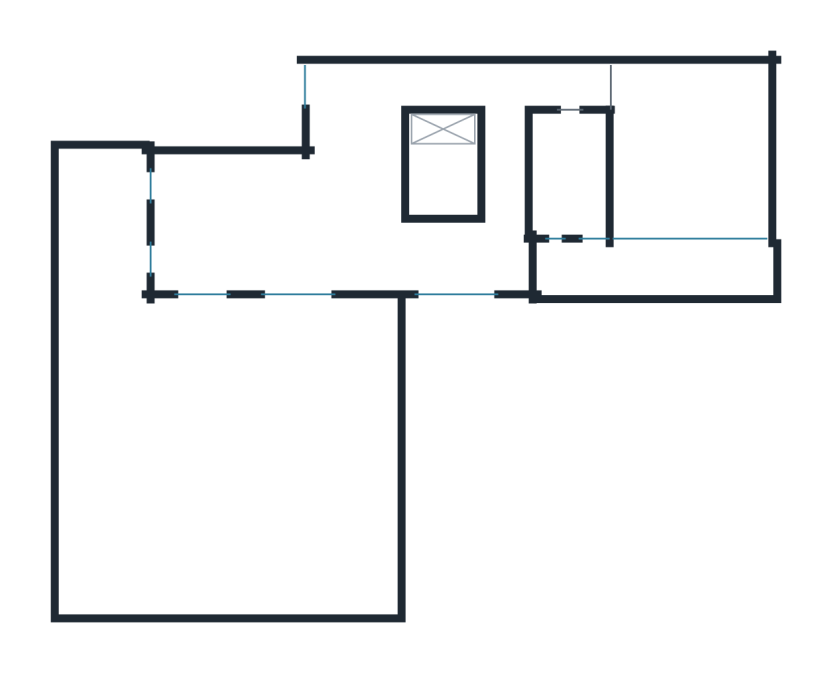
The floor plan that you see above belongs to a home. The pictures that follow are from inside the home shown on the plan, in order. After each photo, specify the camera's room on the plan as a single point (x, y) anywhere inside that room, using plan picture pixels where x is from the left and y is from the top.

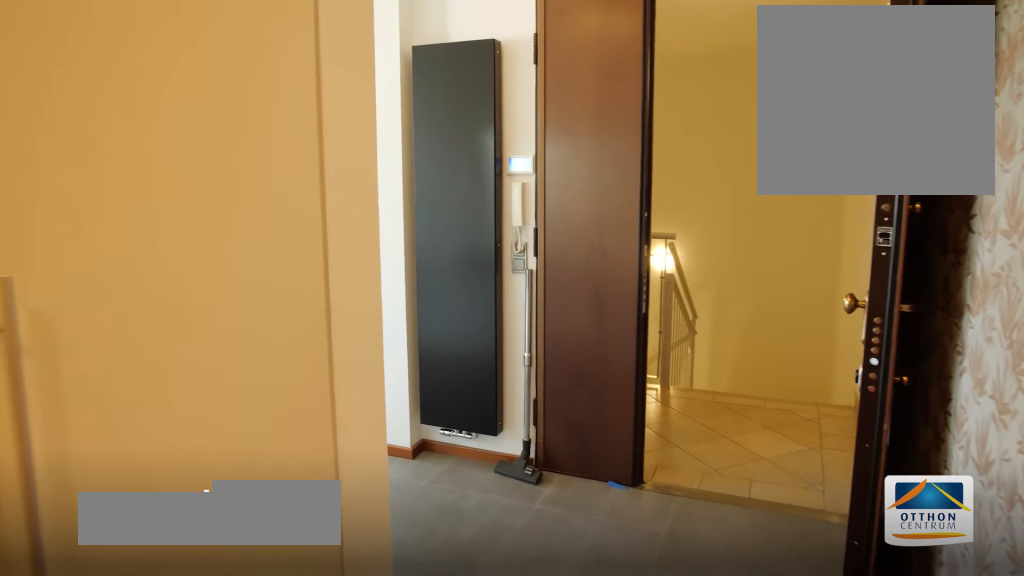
(355, 94)
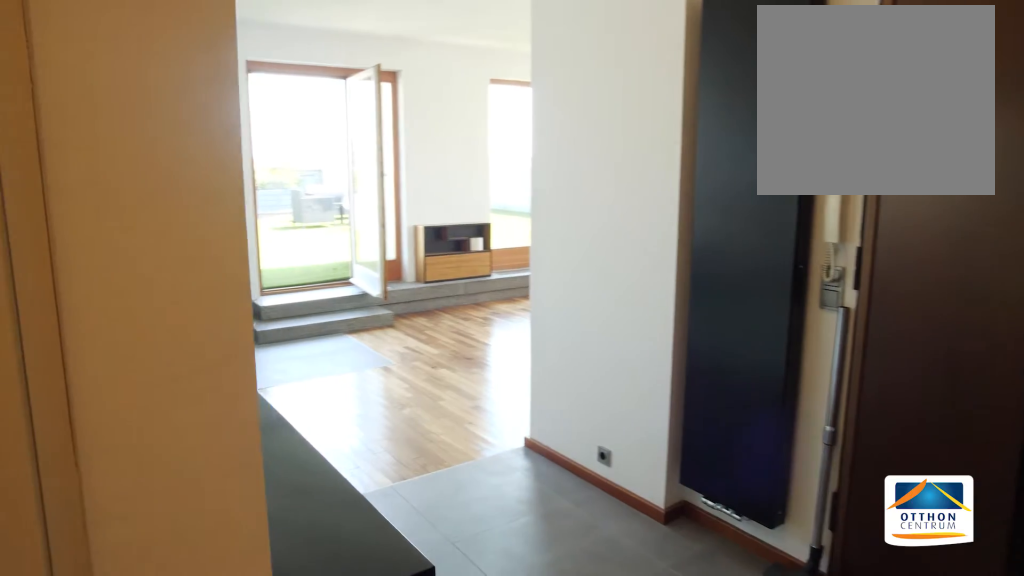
(354, 94)
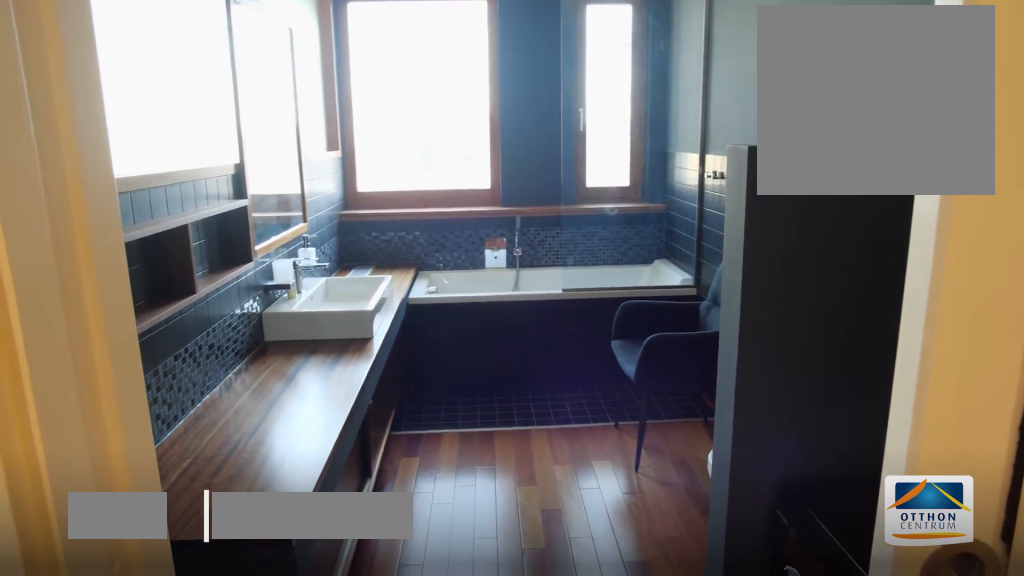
(569, 169)
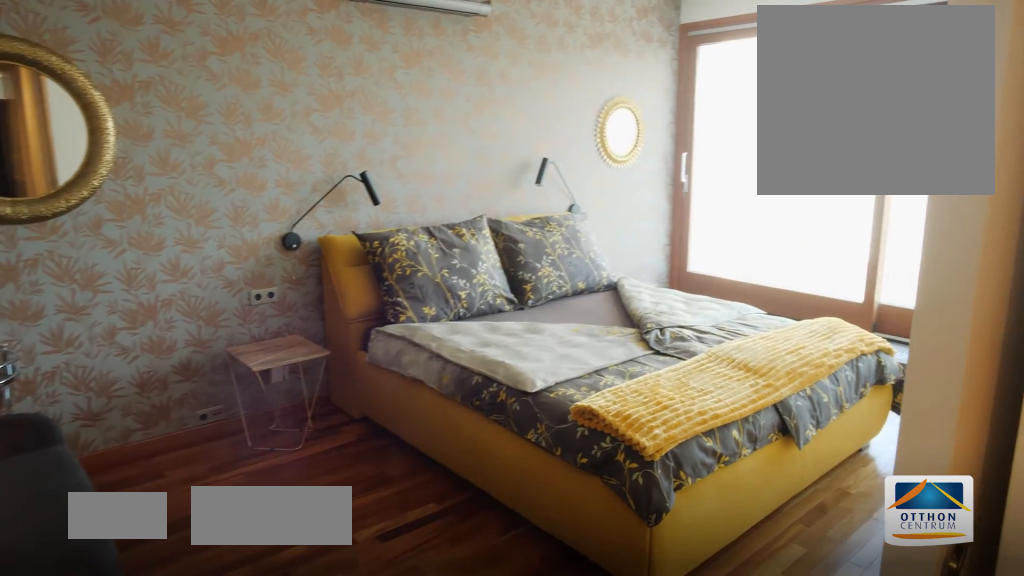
(693, 169)
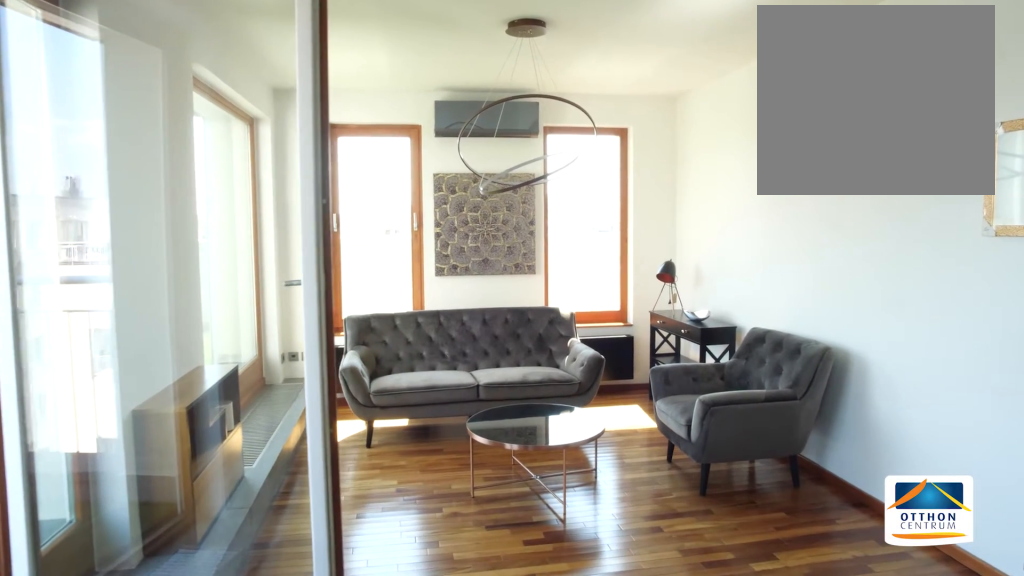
(239, 217)
